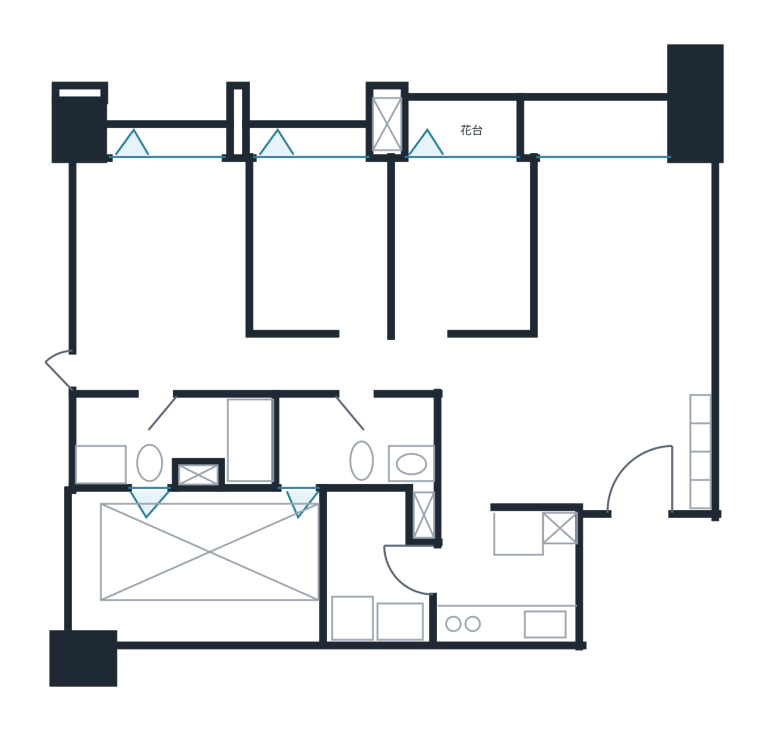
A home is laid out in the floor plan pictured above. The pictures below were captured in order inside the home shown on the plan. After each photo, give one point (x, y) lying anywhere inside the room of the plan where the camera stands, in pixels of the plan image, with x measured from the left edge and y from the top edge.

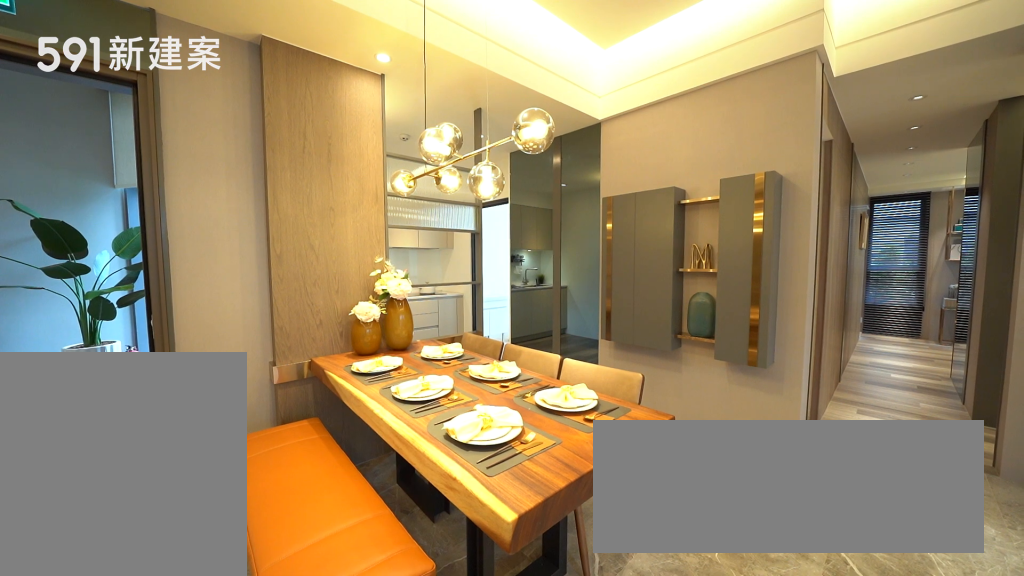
(545, 428)
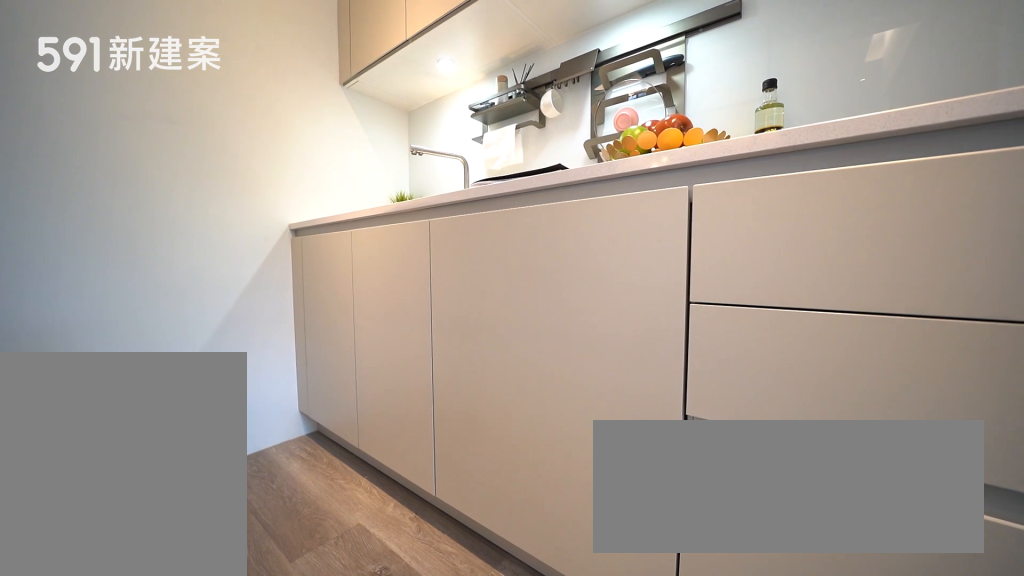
(512, 577)
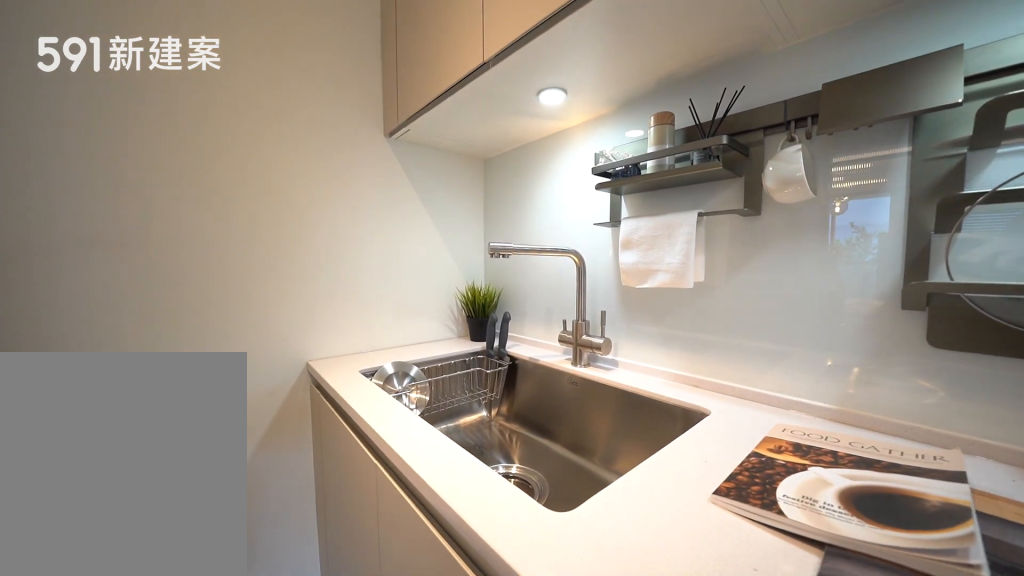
(512, 577)
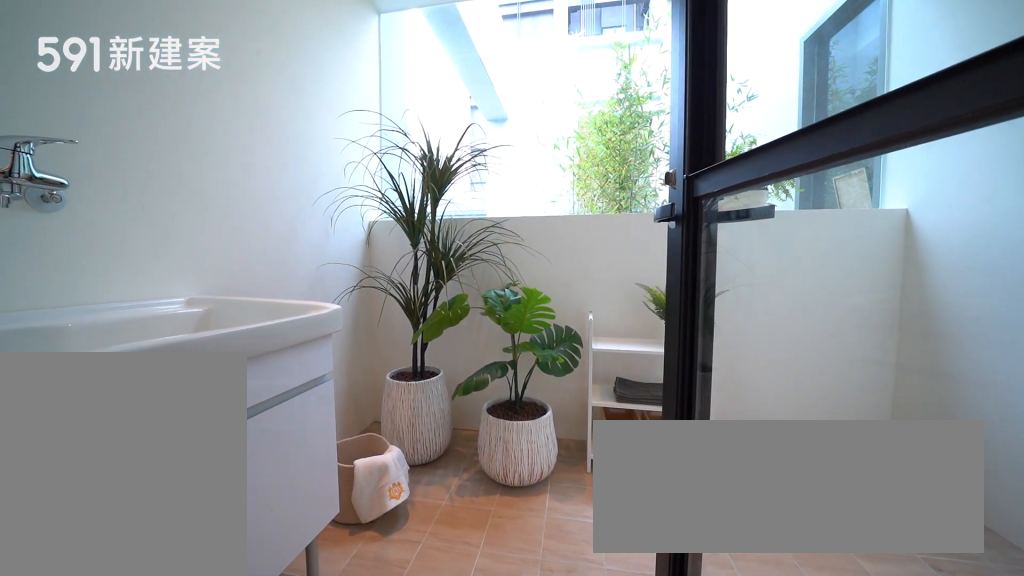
(382, 565)
